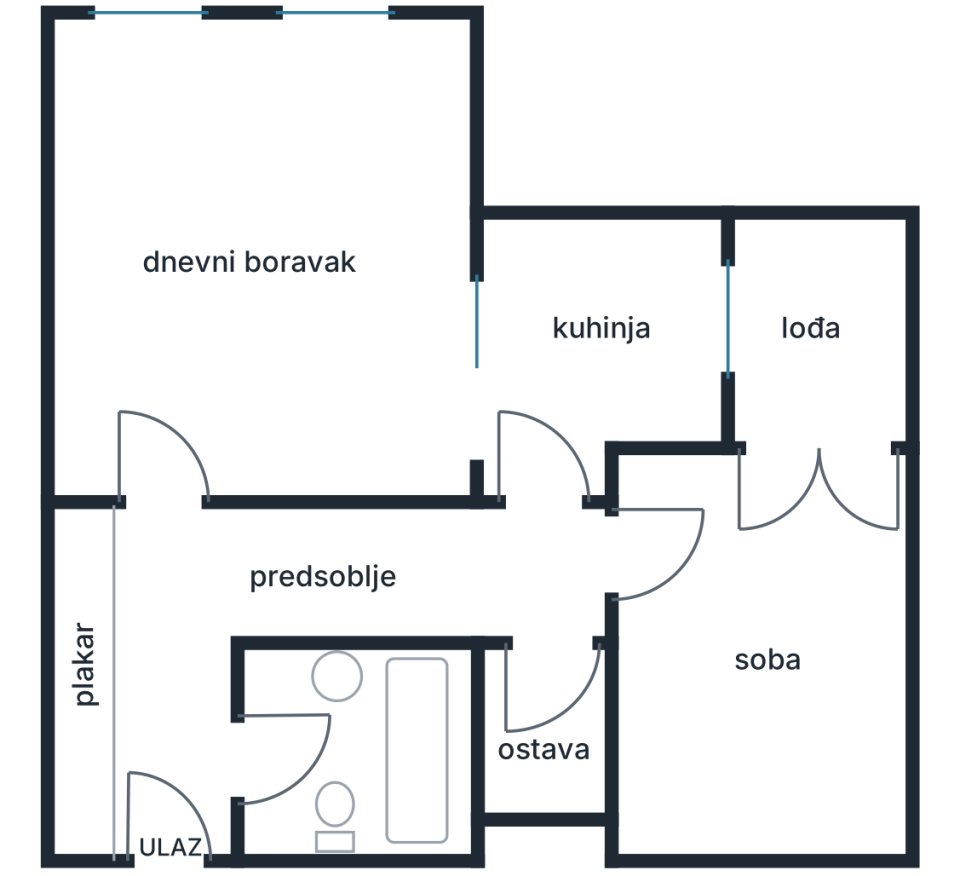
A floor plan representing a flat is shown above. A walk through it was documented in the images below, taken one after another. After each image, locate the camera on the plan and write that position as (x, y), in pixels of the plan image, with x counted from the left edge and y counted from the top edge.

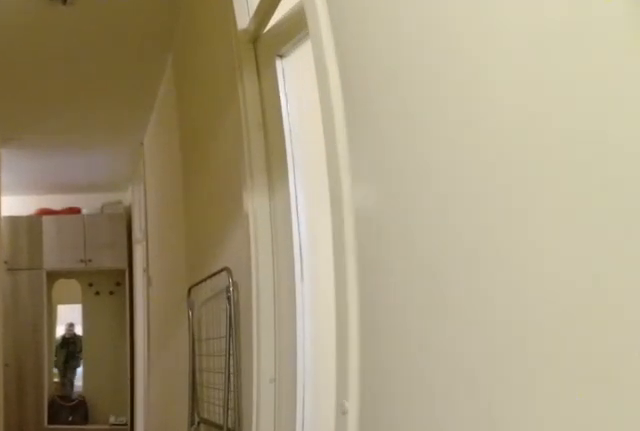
(681, 581)
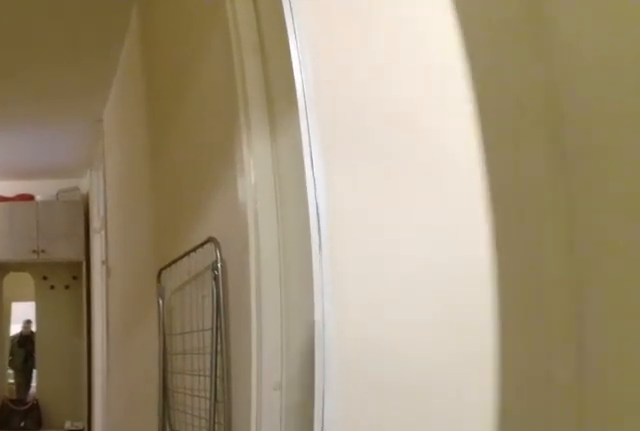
(638, 591)
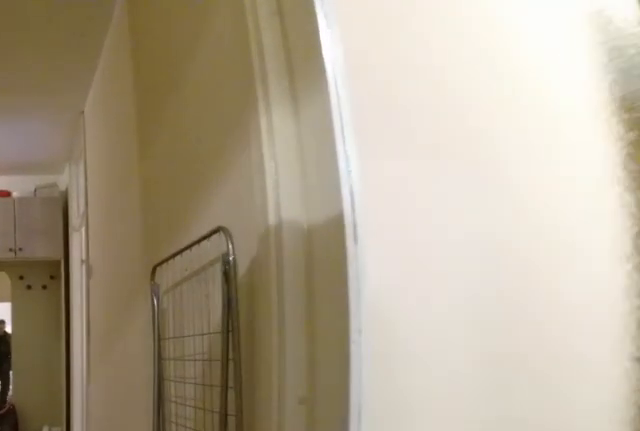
(623, 593)
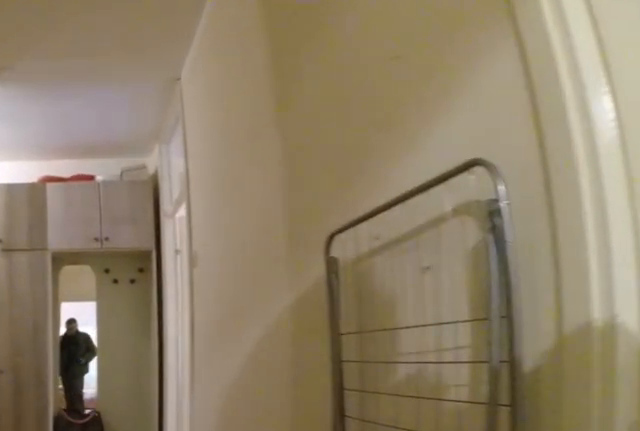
(574, 601)
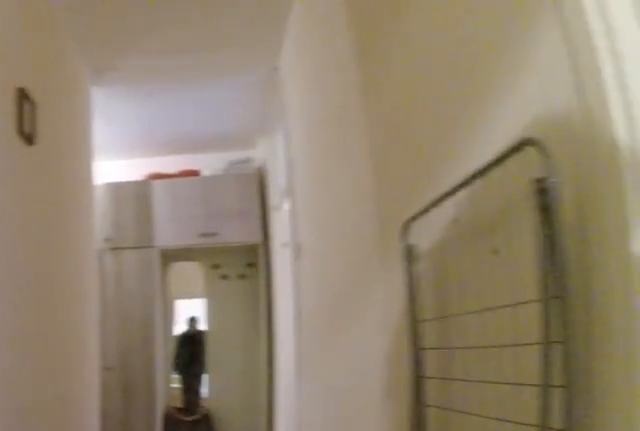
(579, 584)
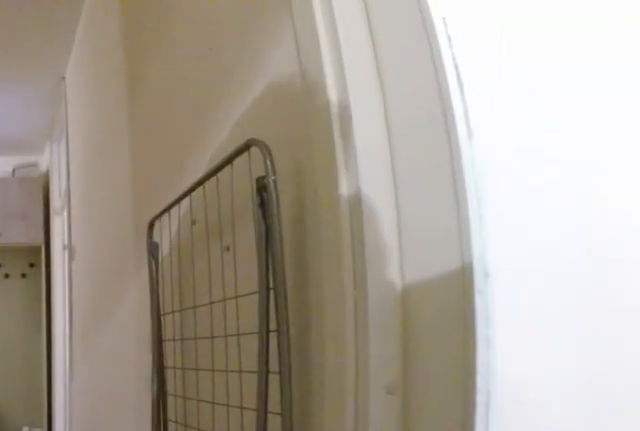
(581, 583)
